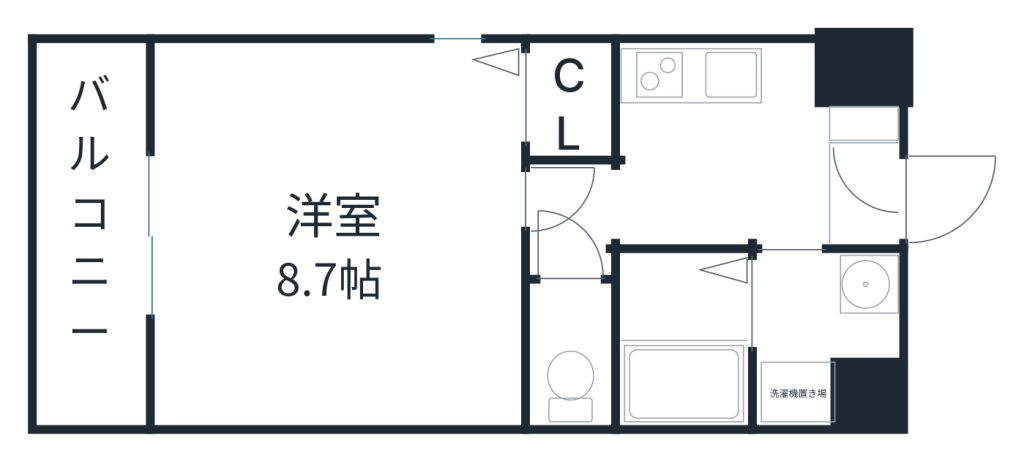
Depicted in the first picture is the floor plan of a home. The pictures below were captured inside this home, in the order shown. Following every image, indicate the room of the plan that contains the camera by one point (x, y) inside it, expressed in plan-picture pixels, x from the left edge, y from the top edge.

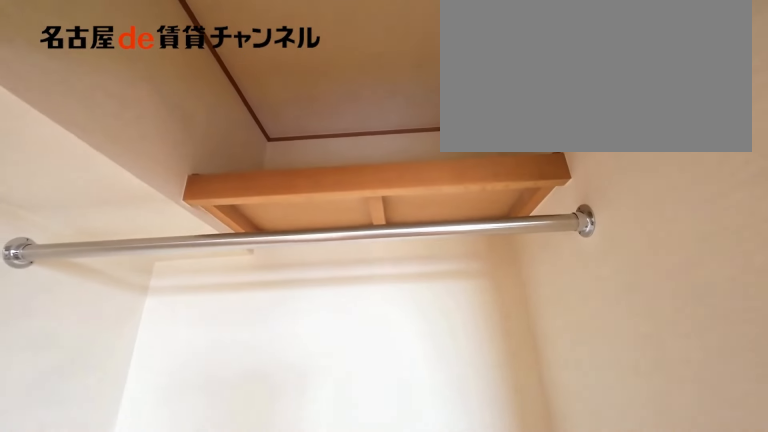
(567, 103)
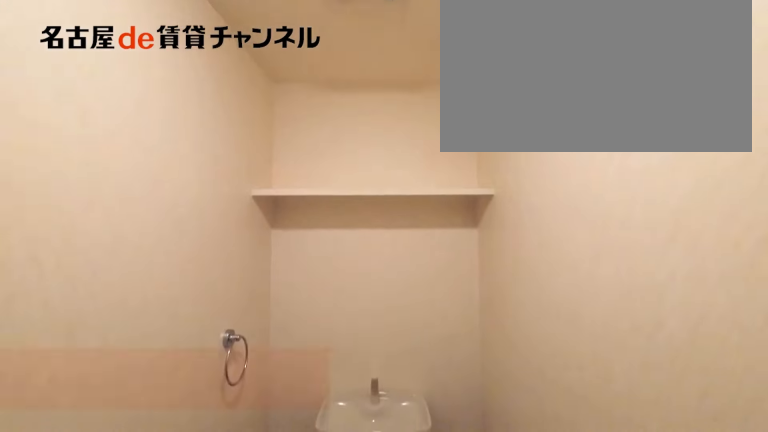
(571, 353)
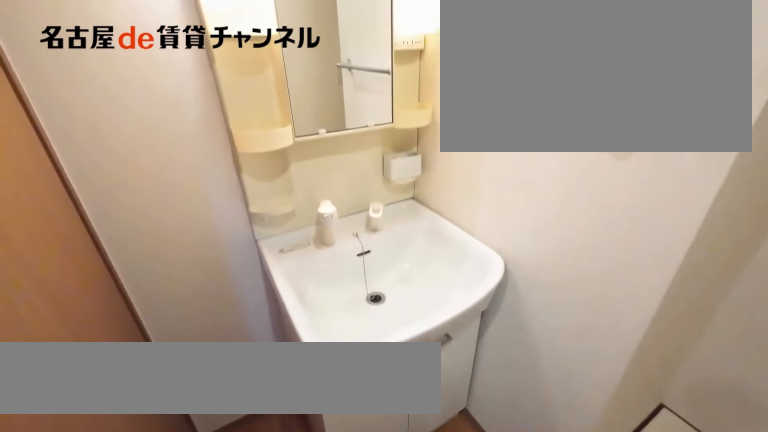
(828, 337)
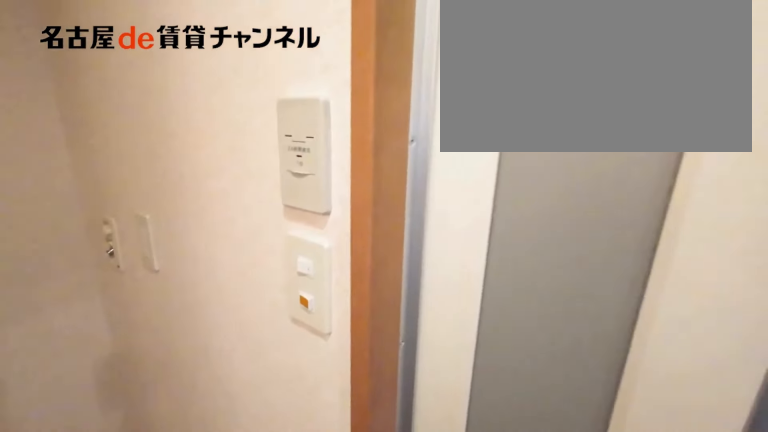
(829, 337)
